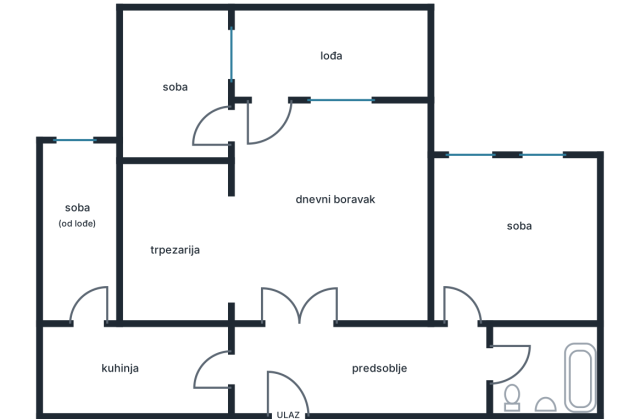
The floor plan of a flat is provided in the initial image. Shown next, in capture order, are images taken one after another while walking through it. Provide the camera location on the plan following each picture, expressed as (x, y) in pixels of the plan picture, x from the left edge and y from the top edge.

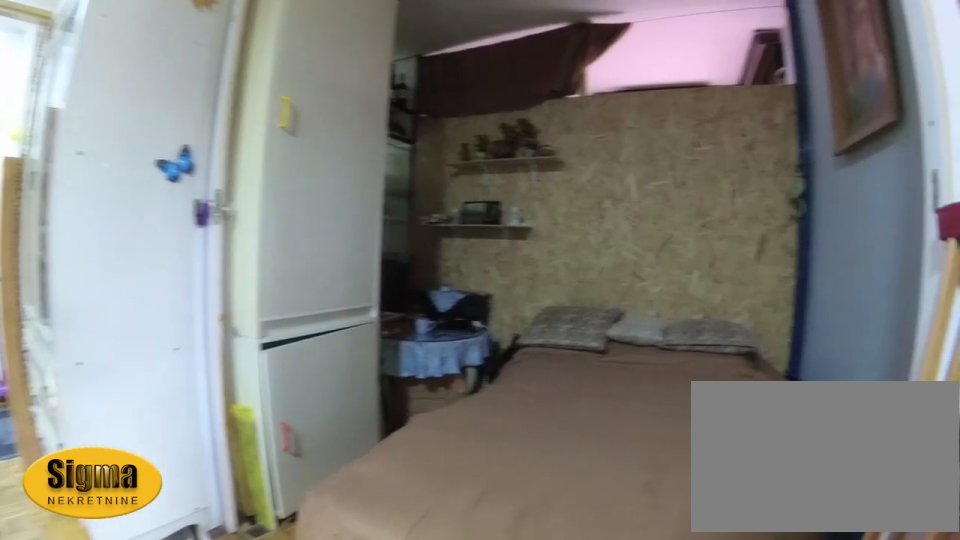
(268, 201)
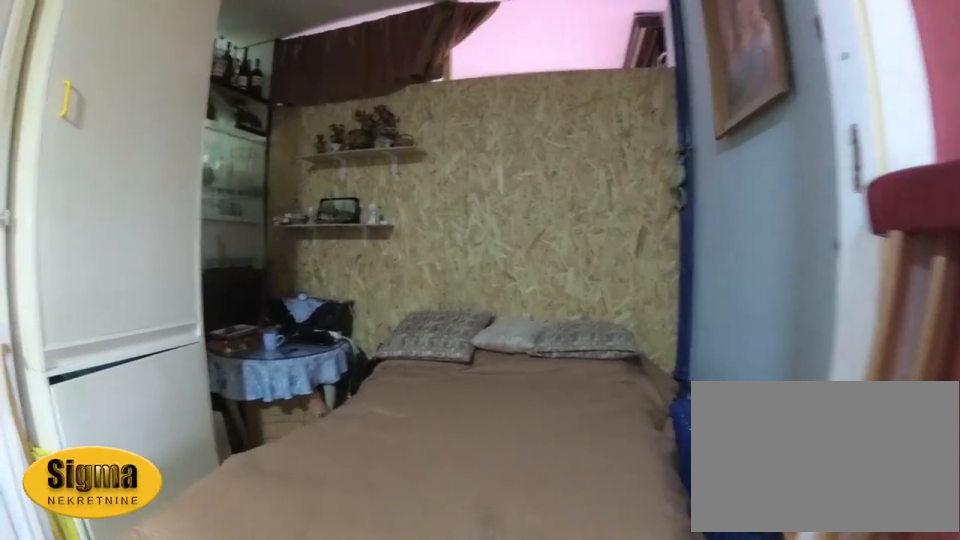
(254, 206)
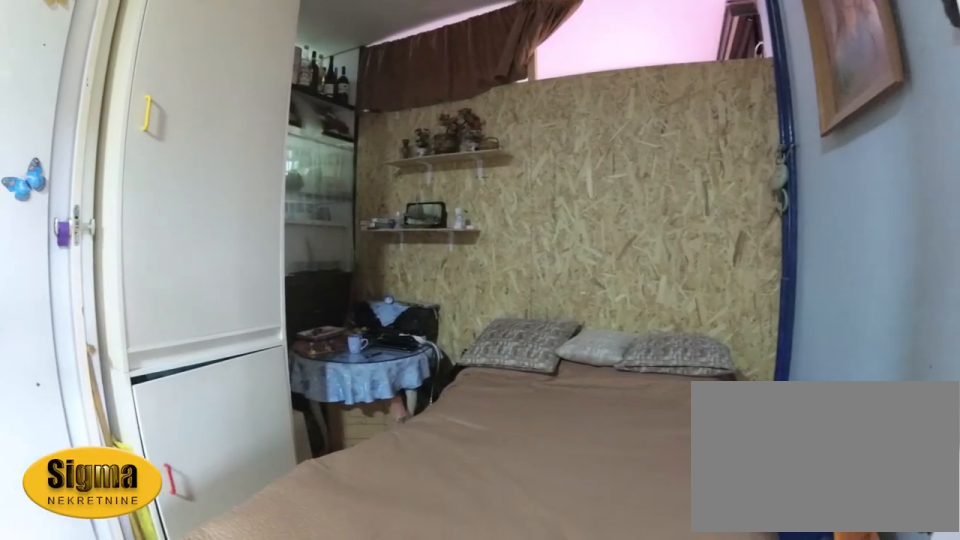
(239, 210)
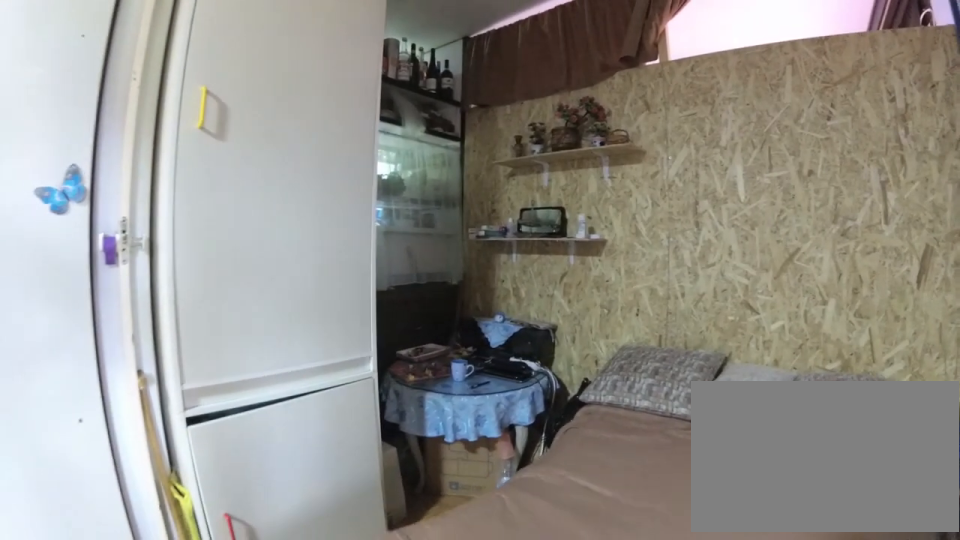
(234, 220)
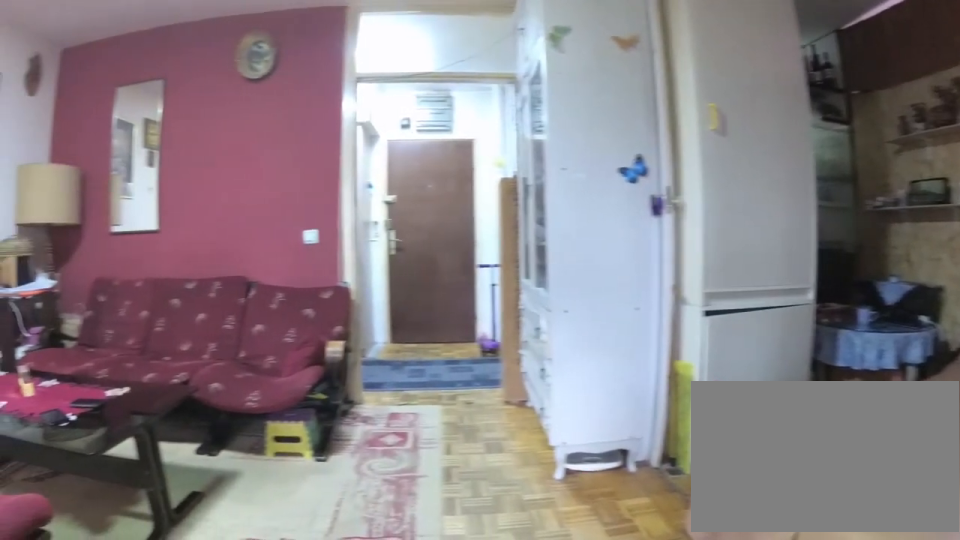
(281, 190)
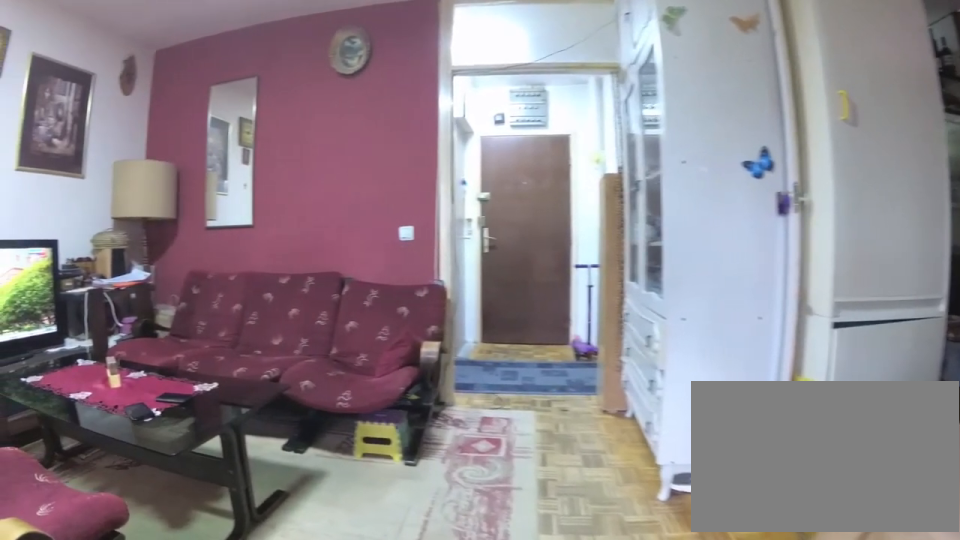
(287, 199)
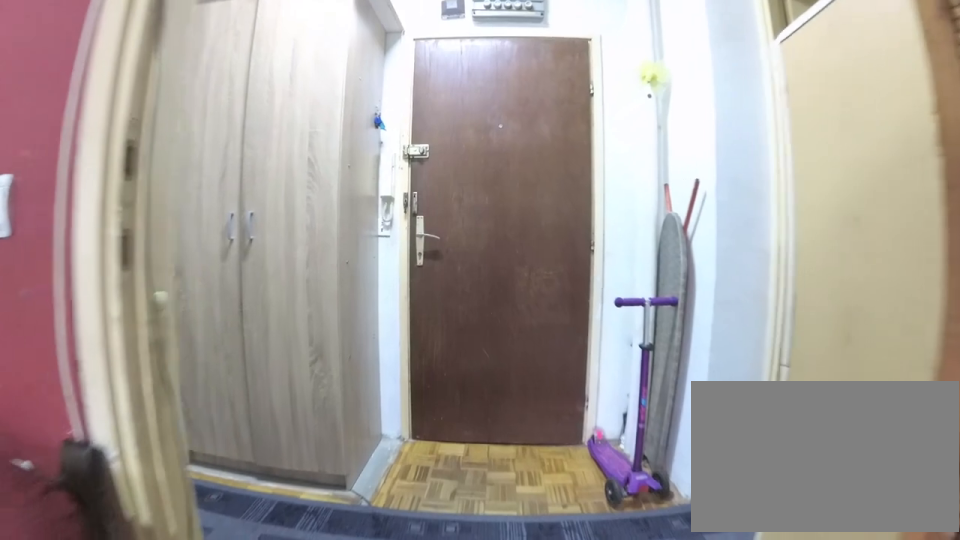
(287, 292)
